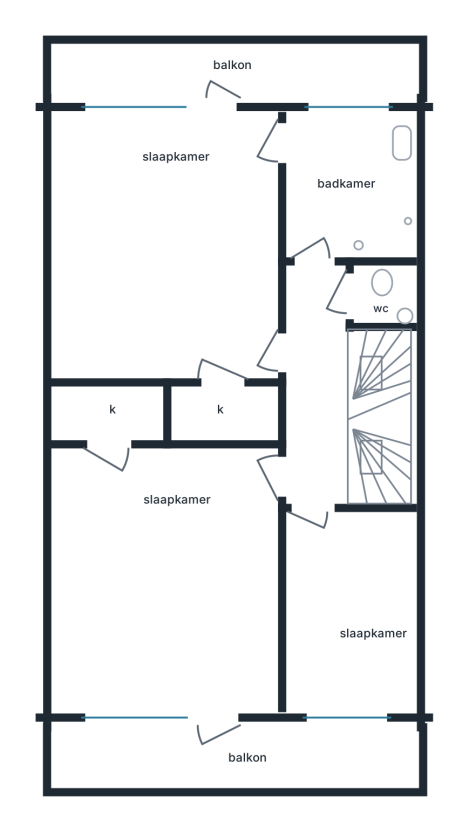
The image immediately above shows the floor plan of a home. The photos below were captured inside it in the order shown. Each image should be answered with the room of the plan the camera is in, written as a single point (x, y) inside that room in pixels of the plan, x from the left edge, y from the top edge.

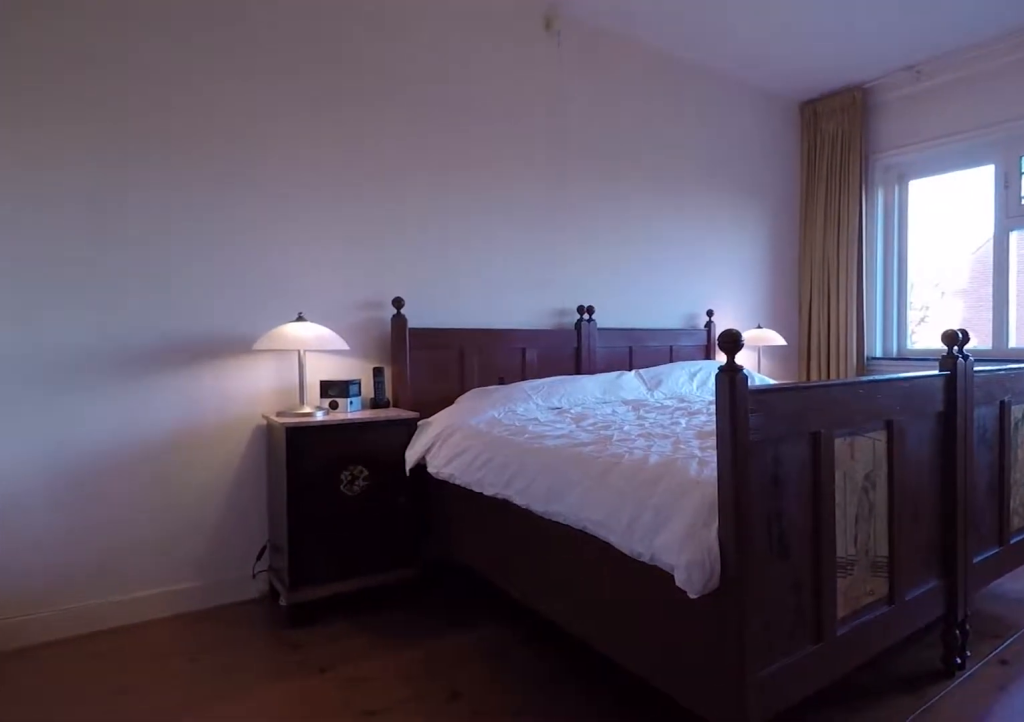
(163, 244)
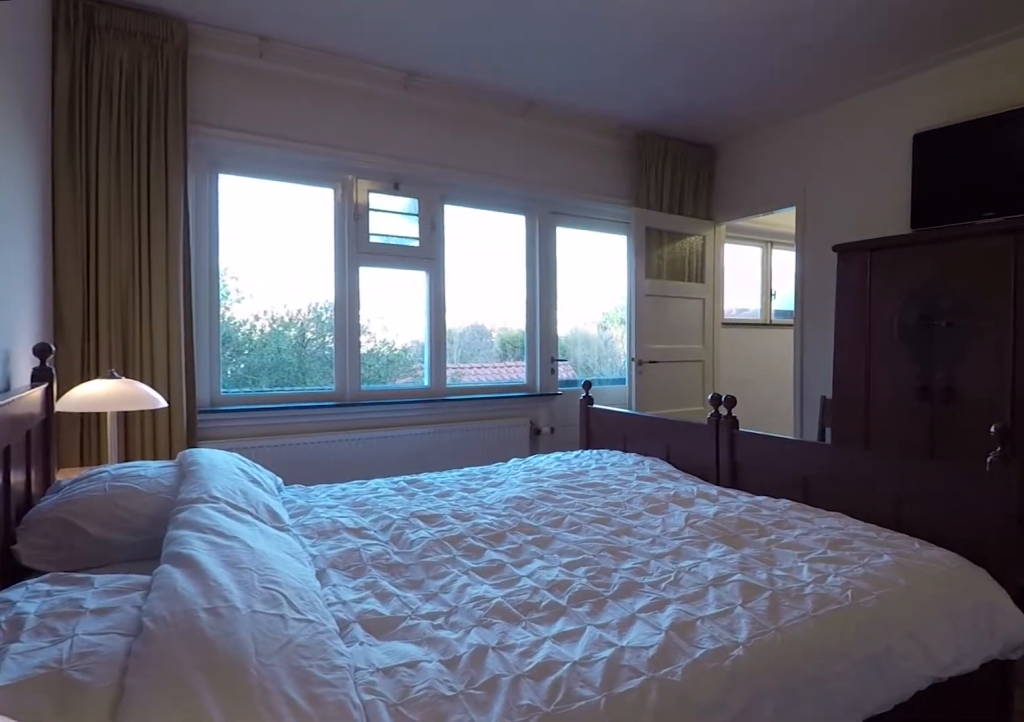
(163, 244)
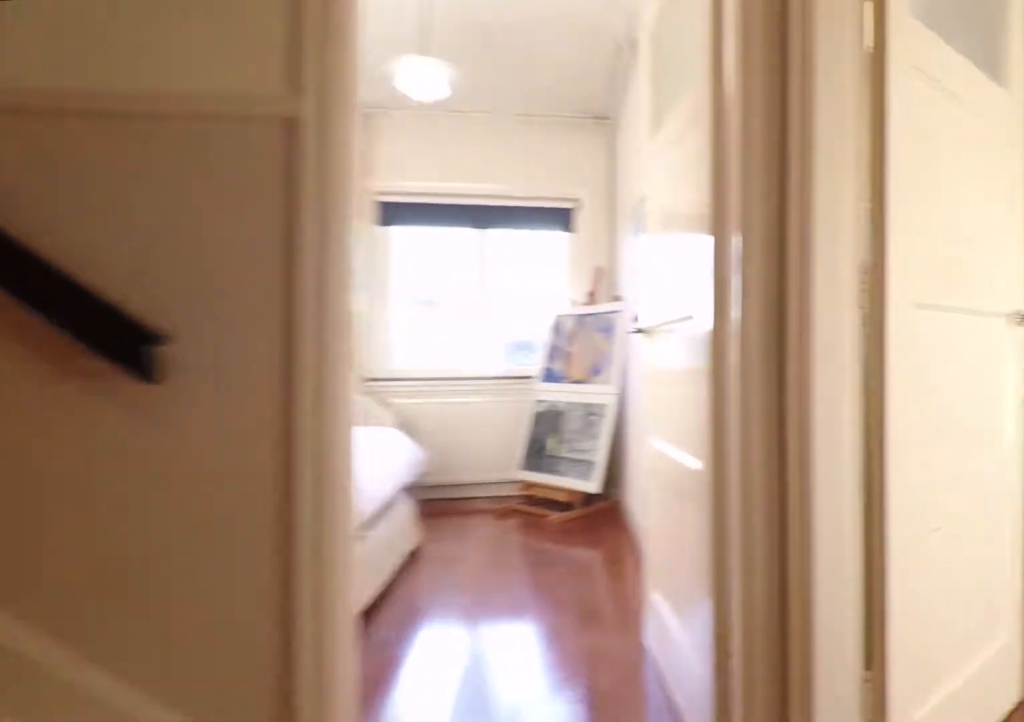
(317, 385)
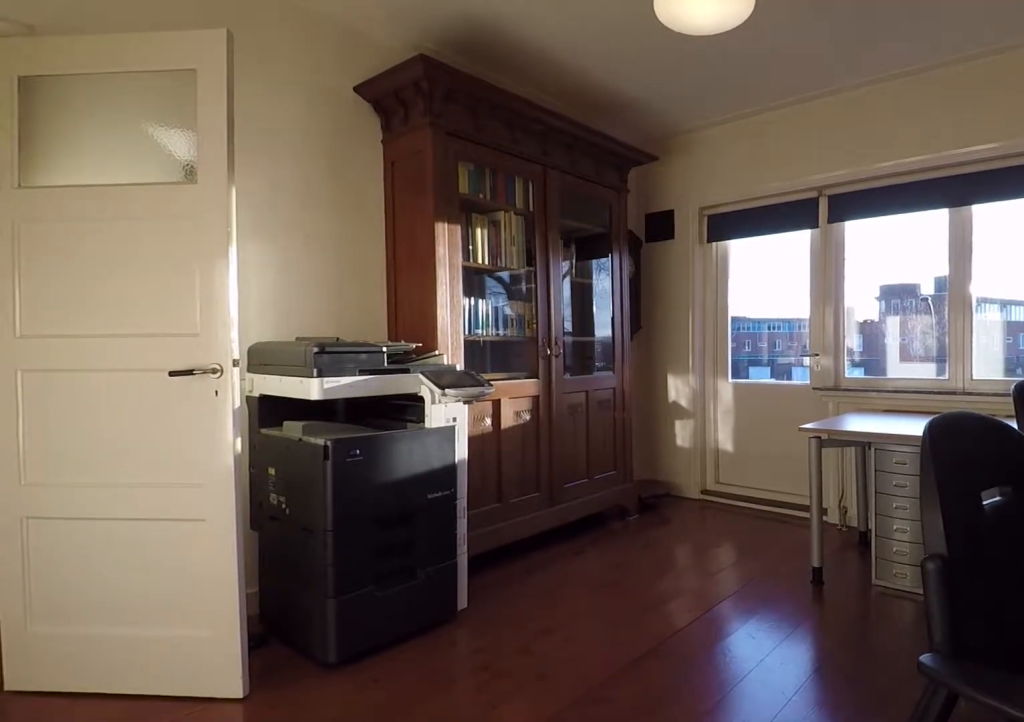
(164, 575)
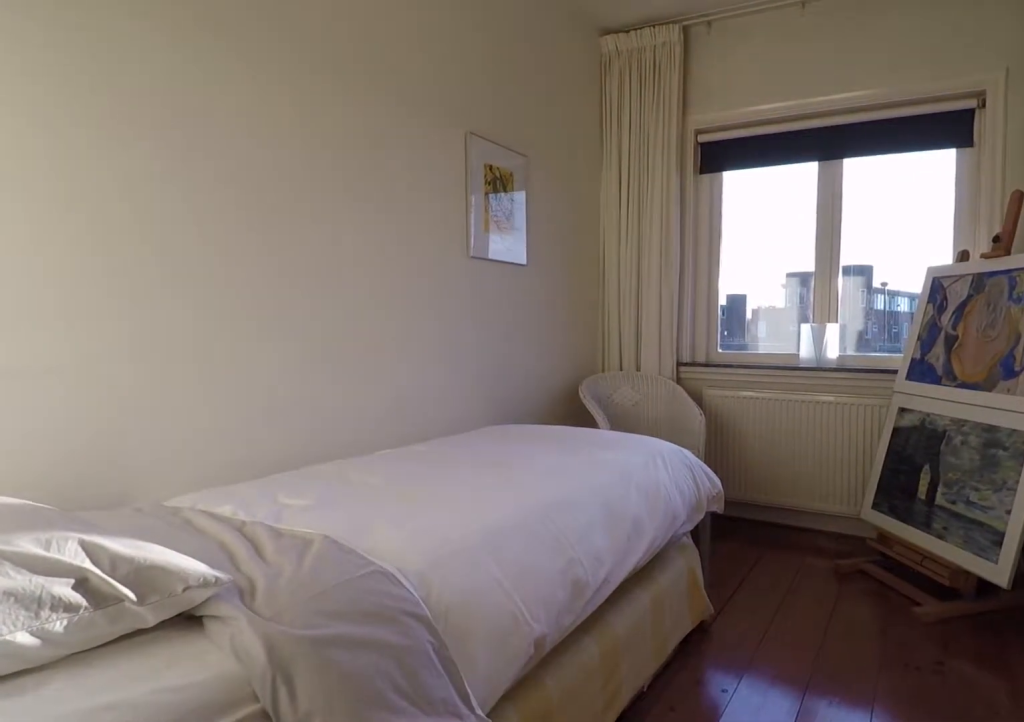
(347, 608)
